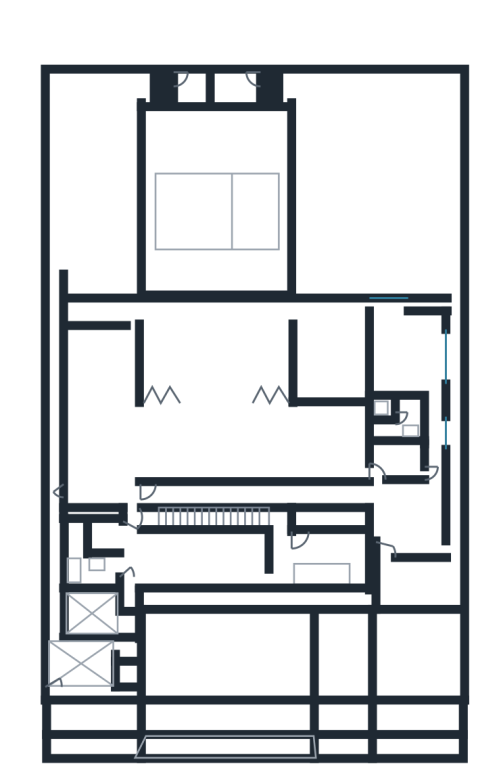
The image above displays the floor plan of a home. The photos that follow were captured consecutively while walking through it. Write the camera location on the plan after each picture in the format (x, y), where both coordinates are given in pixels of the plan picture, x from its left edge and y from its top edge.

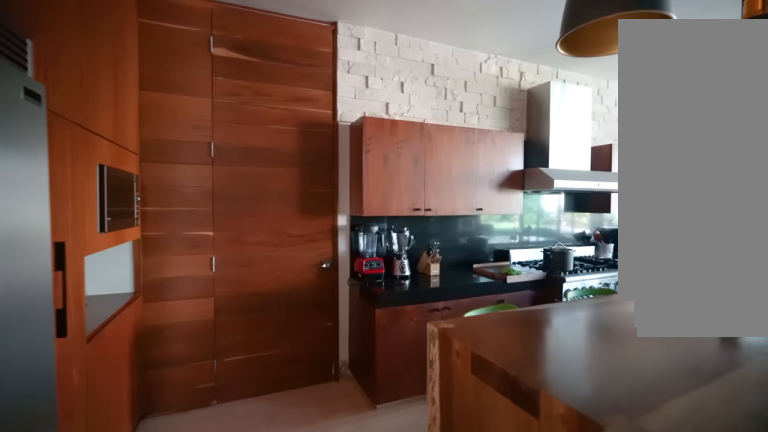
(139, 496)
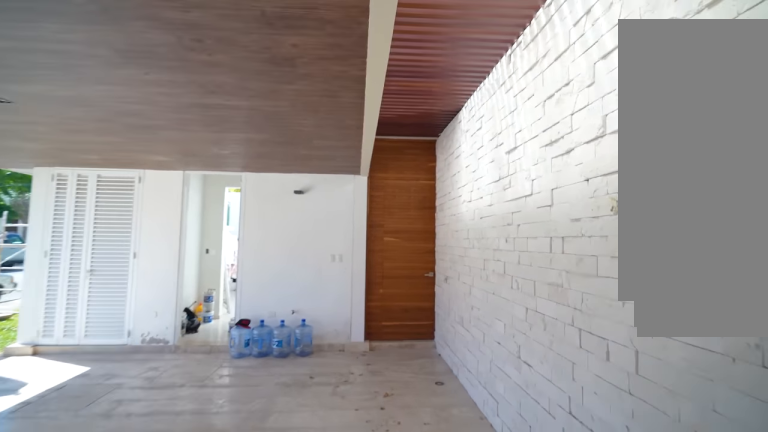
(233, 599)
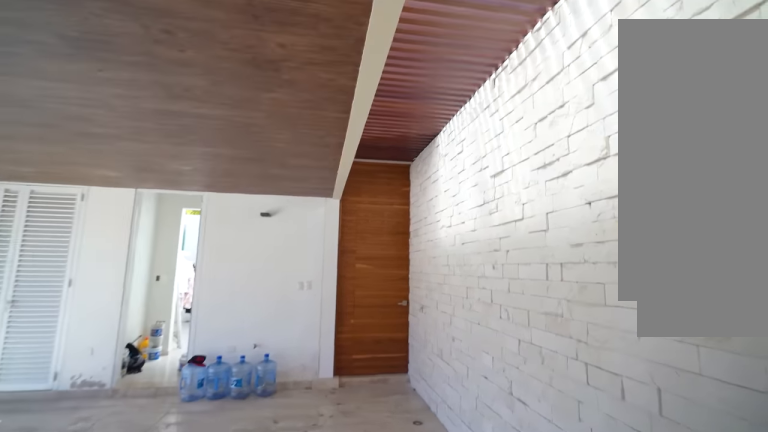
(233, 599)
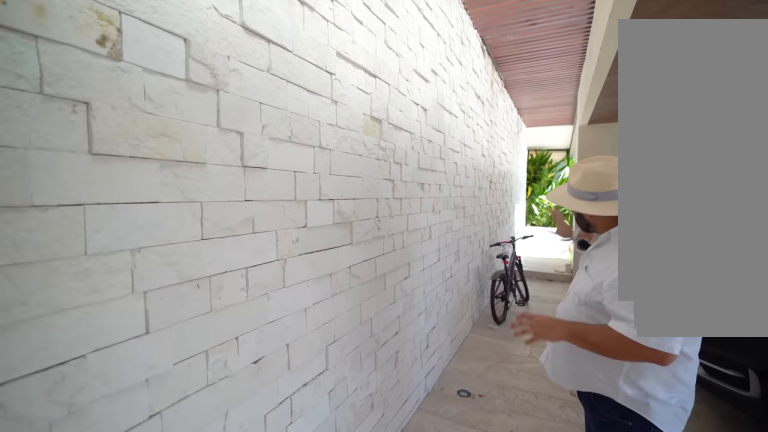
(187, 613)
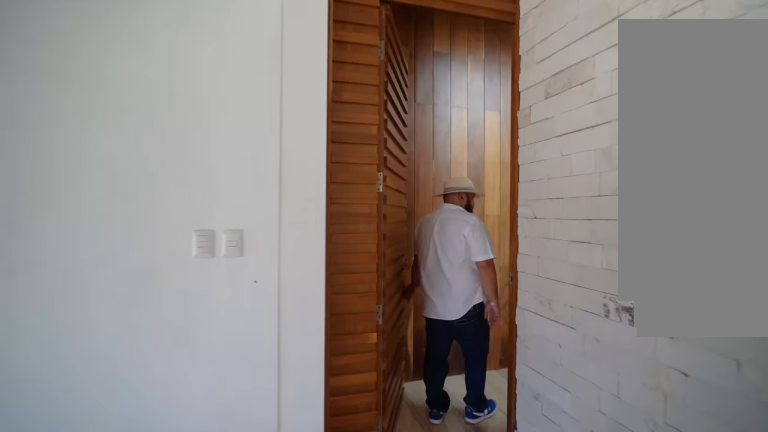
(183, 627)
